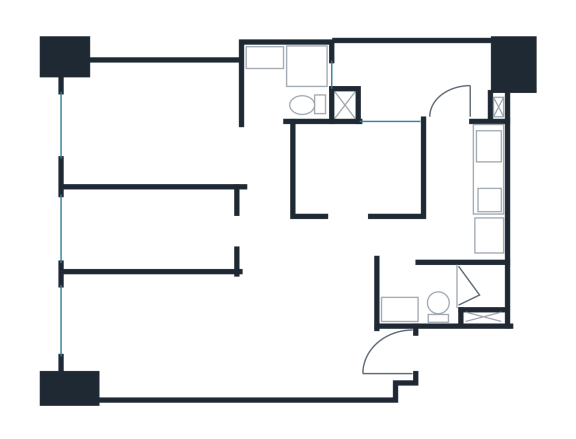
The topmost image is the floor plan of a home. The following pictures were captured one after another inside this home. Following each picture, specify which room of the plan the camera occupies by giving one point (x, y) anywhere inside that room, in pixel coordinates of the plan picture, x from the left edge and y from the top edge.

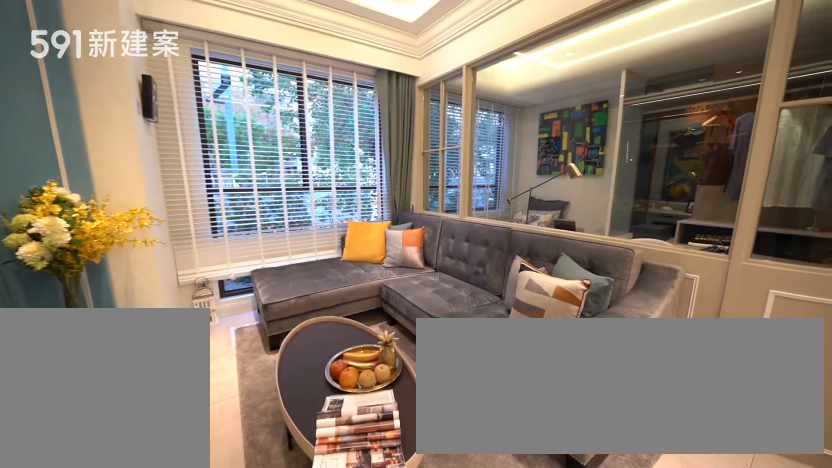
(148, 333)
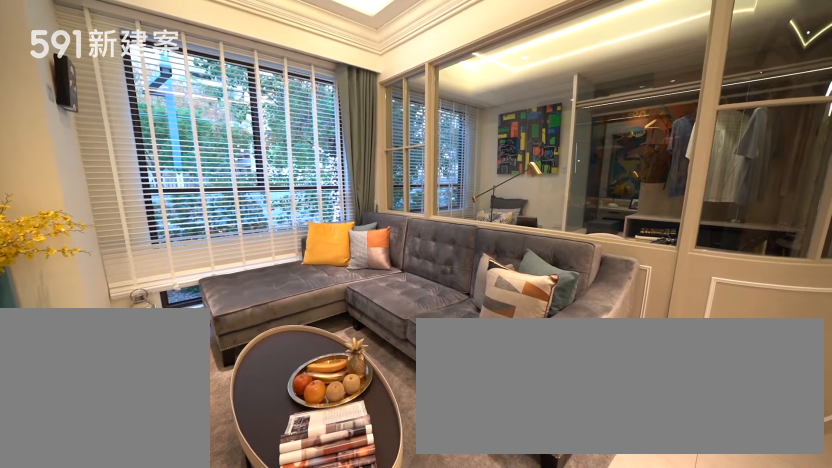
(148, 333)
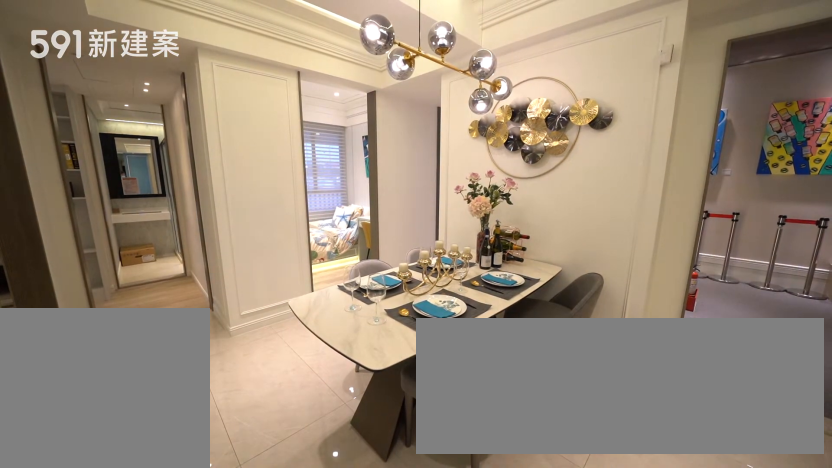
(307, 286)
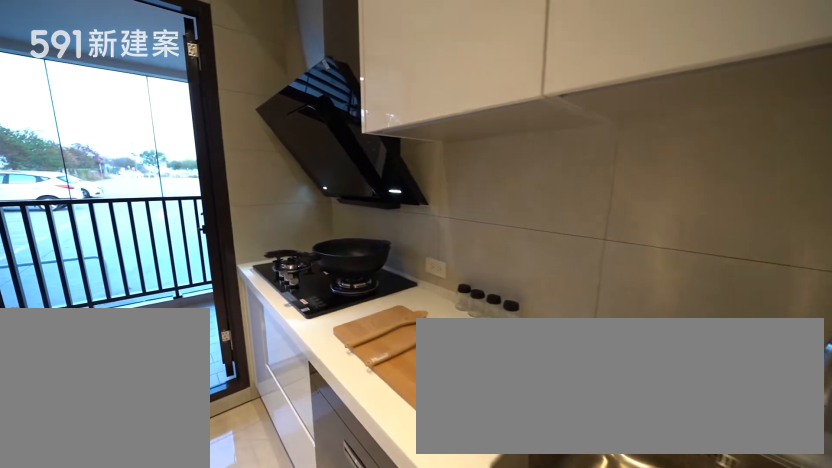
(466, 184)
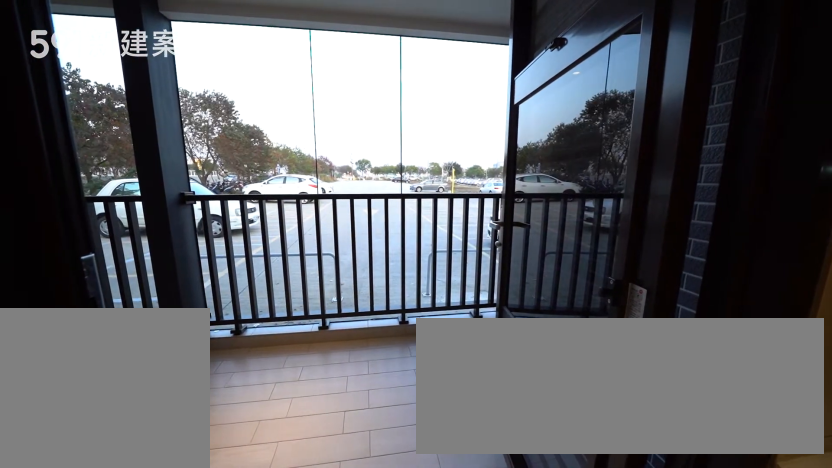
(419, 80)
